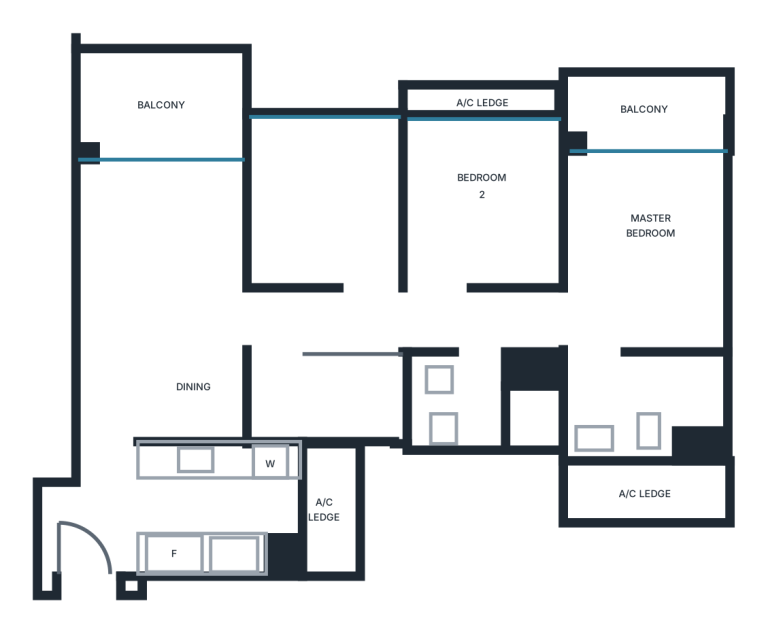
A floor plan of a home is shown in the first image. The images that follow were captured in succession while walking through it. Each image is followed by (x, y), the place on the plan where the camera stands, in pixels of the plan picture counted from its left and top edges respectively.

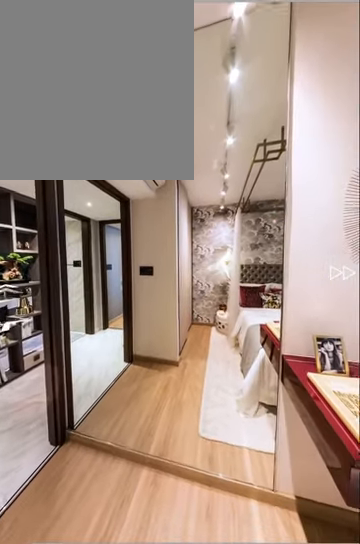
(412, 242)
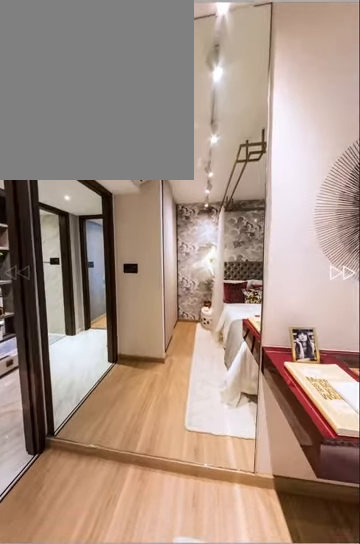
(411, 238)
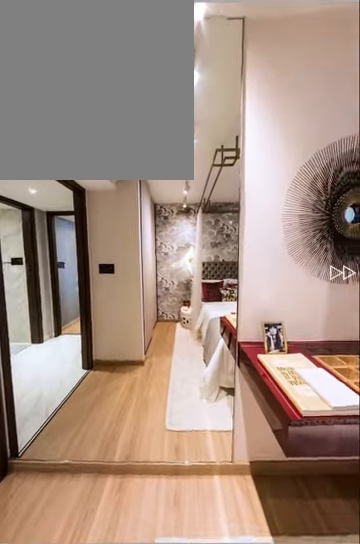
(412, 234)
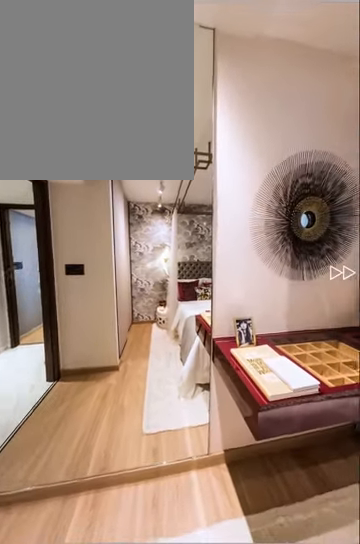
(412, 234)
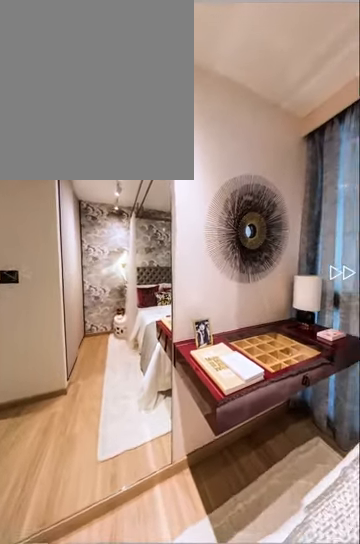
(414, 218)
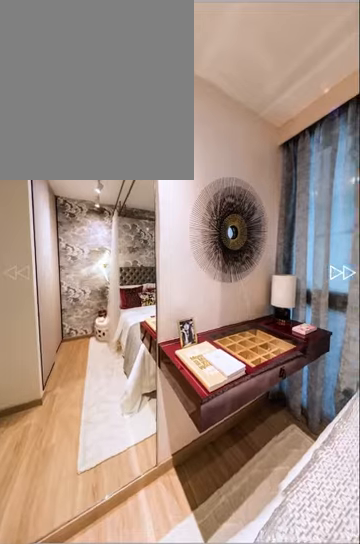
(415, 213)
